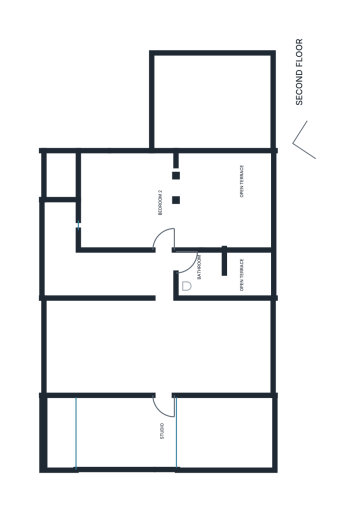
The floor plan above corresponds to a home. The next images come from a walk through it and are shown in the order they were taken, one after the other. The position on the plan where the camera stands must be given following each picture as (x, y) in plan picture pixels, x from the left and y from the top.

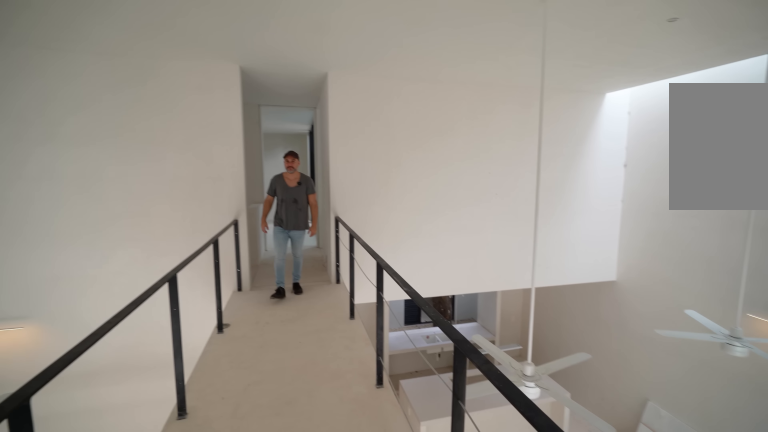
(147, 431)
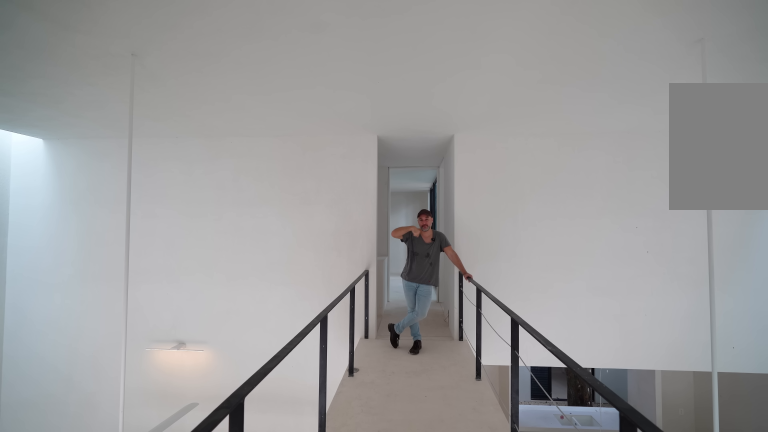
(158, 364)
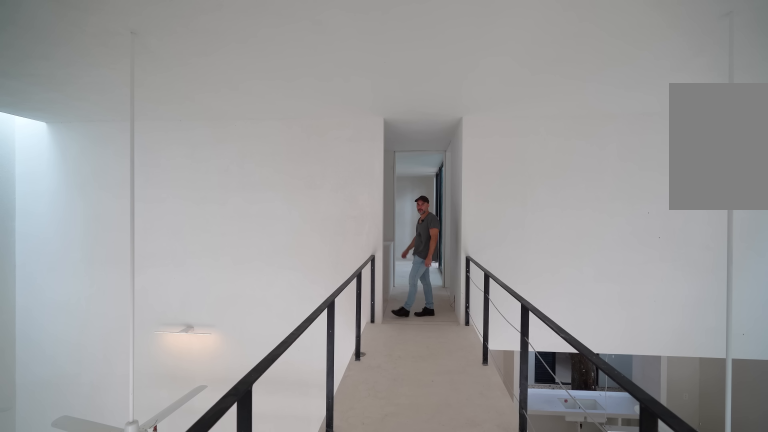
(158, 364)
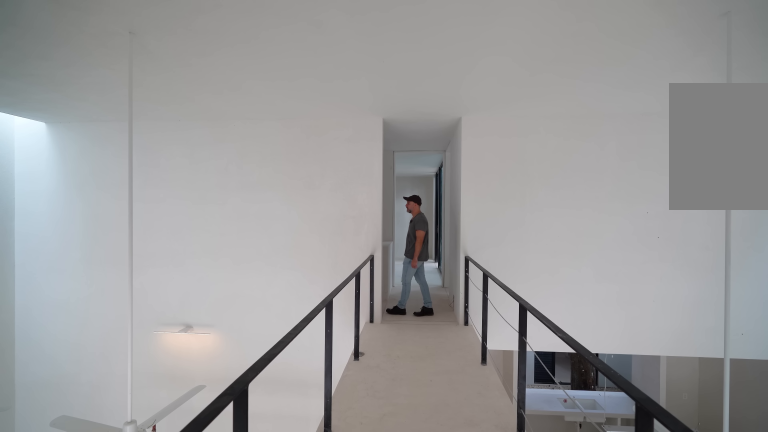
(158, 364)
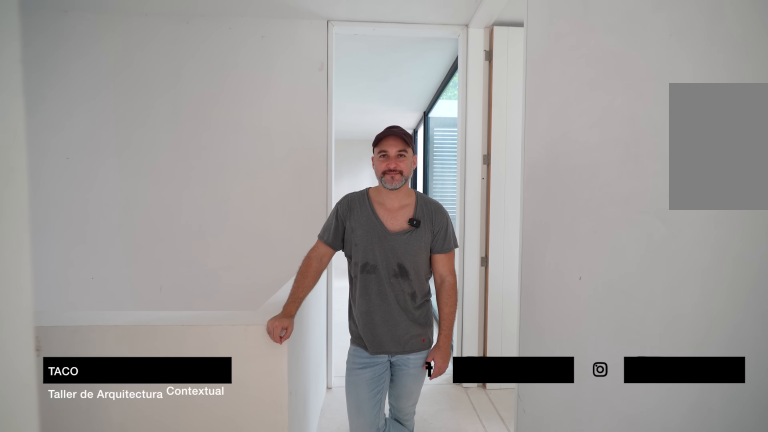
(163, 303)
